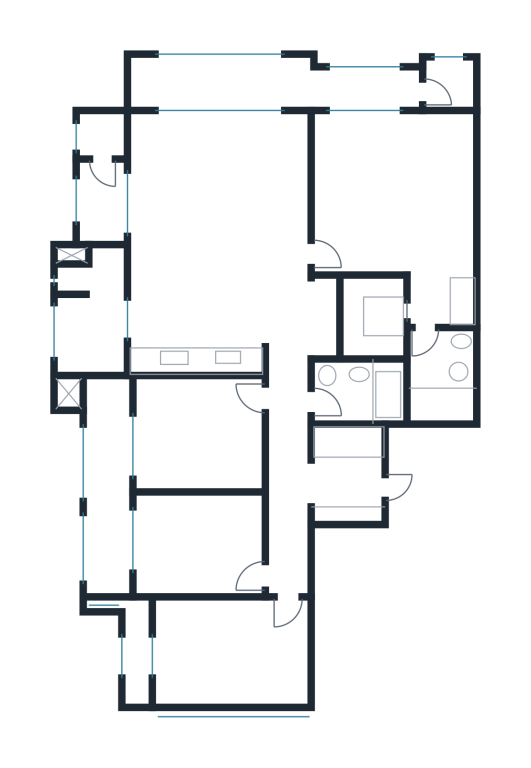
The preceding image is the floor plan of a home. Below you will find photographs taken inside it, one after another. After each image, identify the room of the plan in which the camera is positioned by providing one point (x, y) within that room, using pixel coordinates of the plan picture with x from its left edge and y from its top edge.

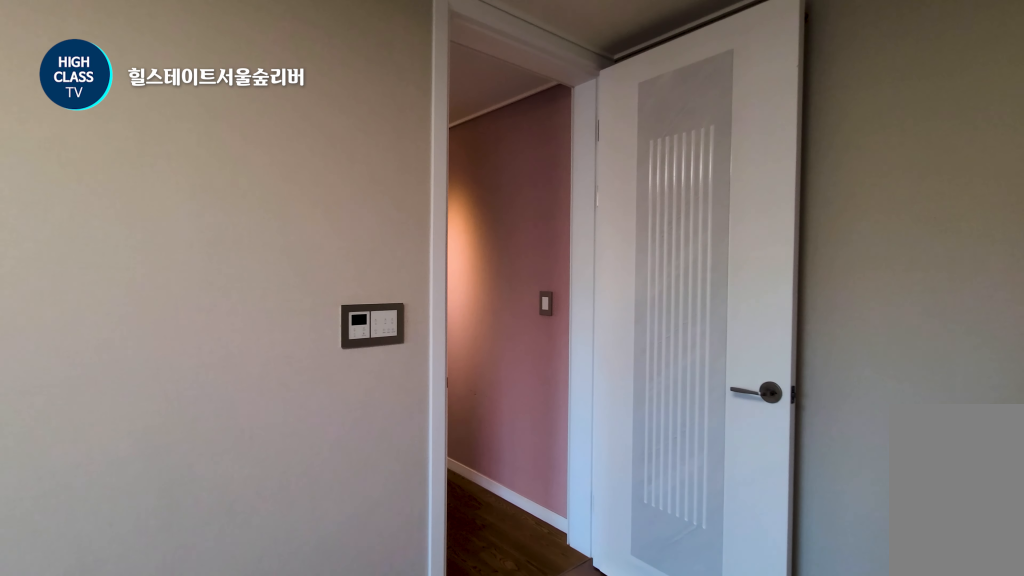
(213, 653)
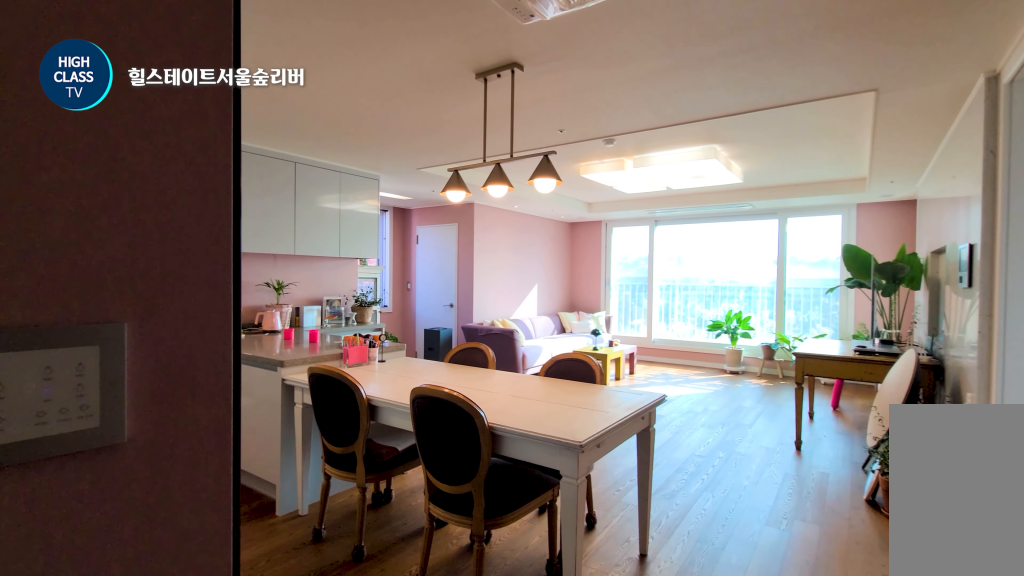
(287, 473)
